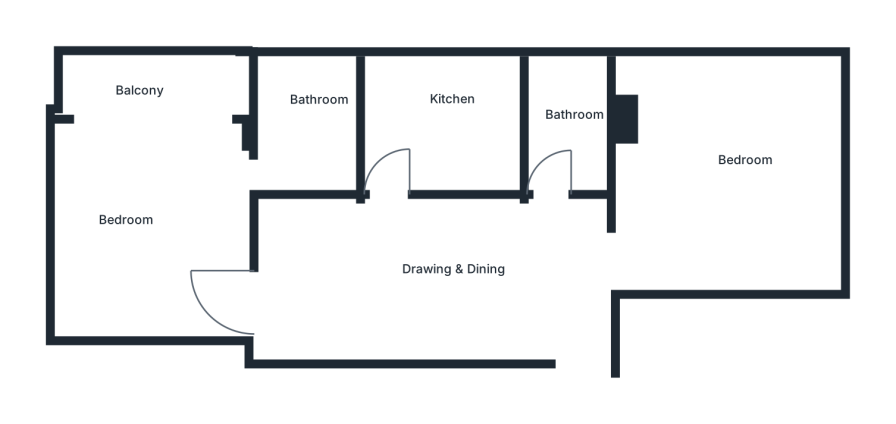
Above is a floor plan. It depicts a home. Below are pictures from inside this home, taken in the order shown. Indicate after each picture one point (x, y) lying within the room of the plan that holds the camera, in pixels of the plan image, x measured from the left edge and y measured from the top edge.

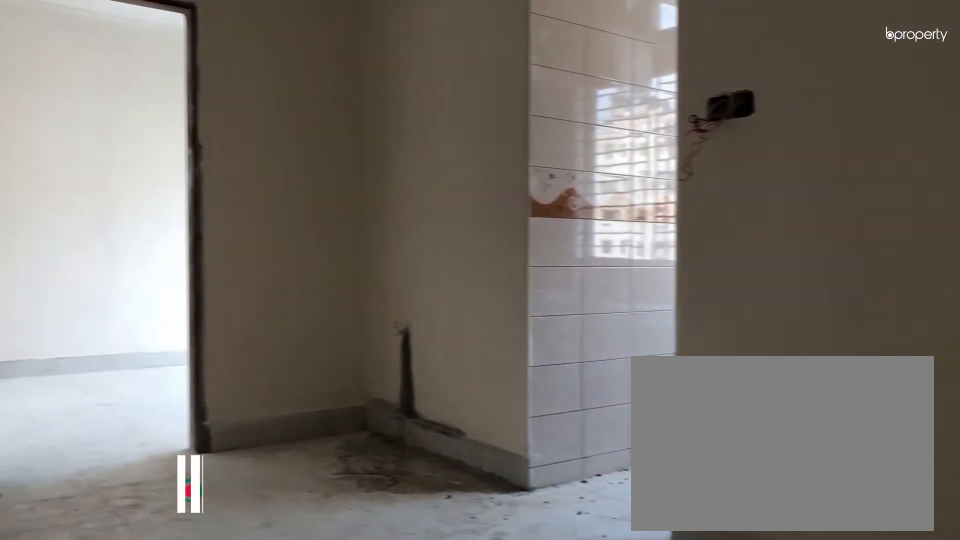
(477, 278)
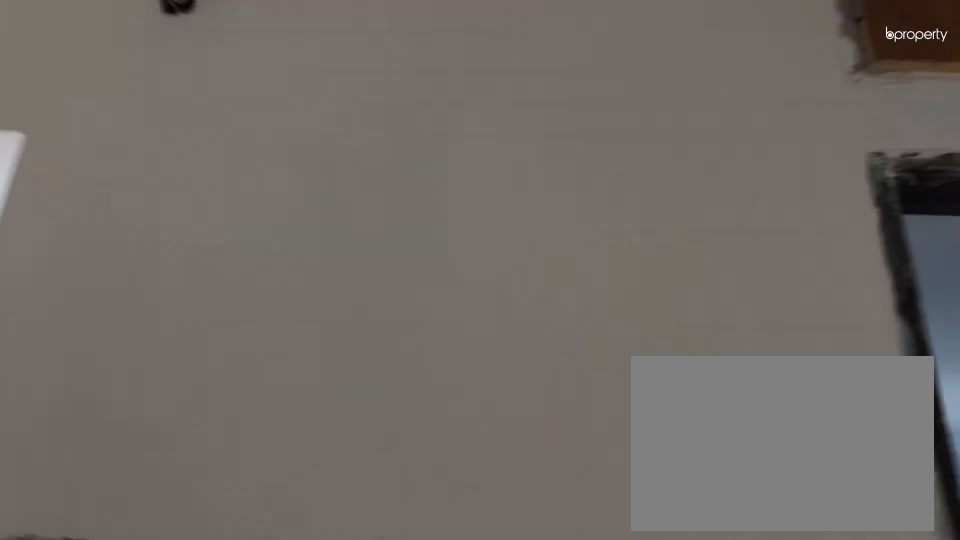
(477, 278)
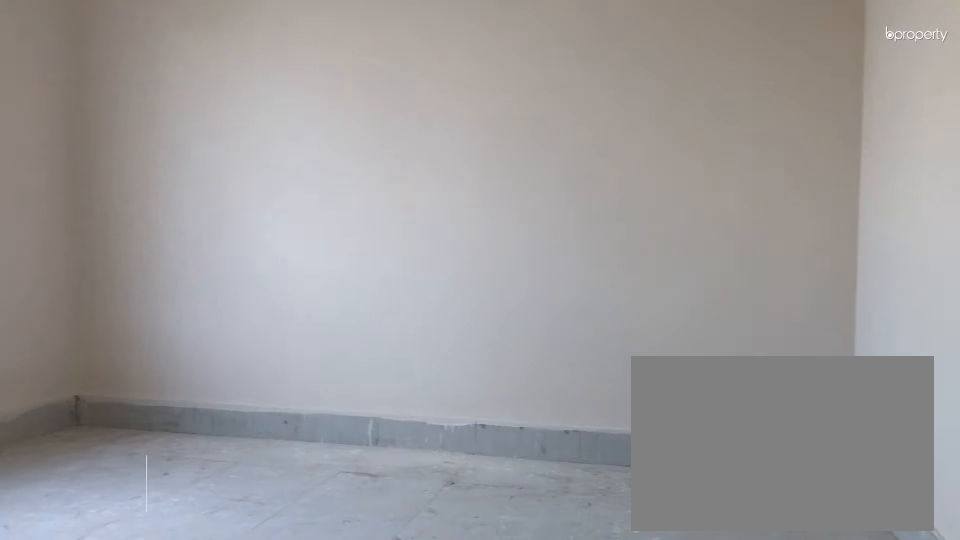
(721, 184)
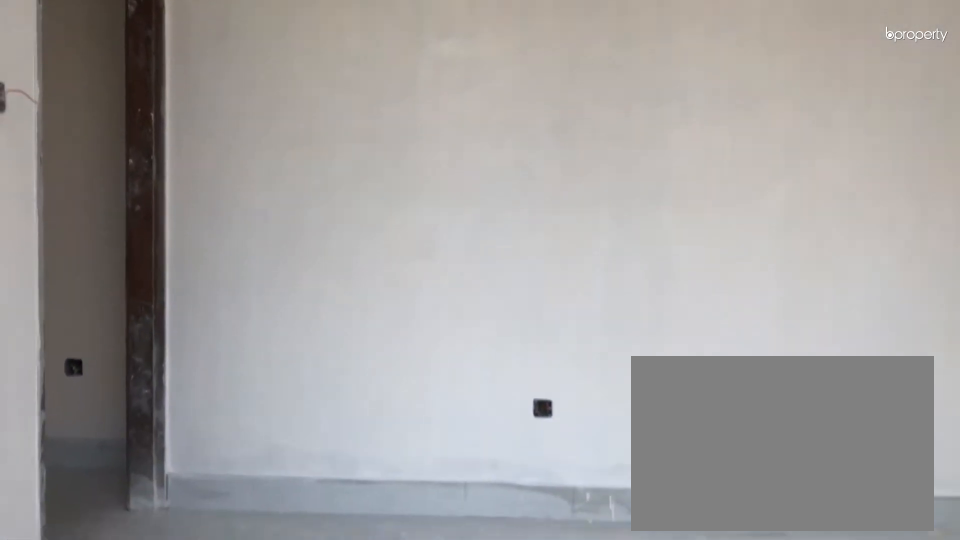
(159, 185)
